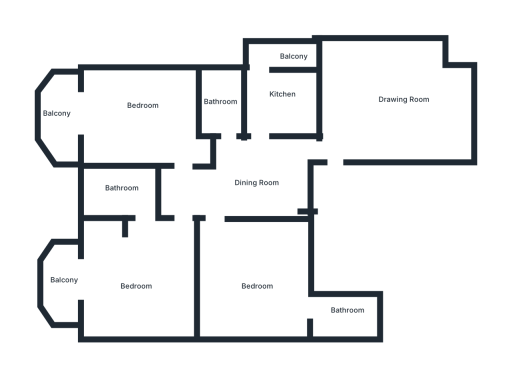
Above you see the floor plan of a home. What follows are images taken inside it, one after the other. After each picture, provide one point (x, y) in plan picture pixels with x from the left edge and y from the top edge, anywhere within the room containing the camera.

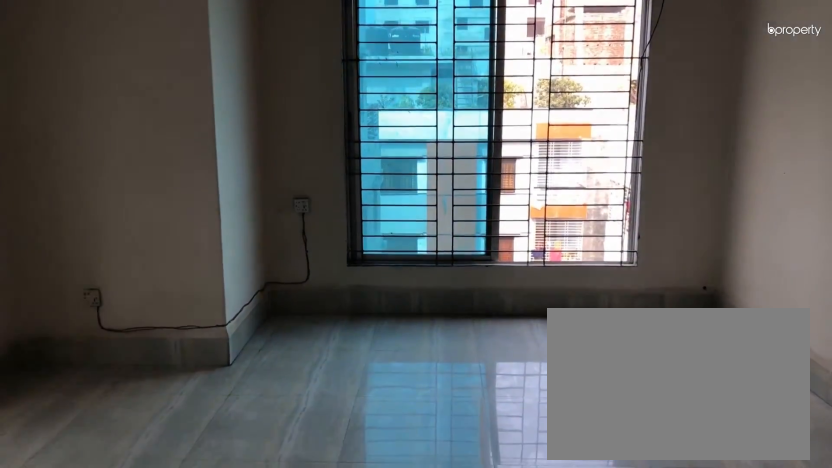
(398, 99)
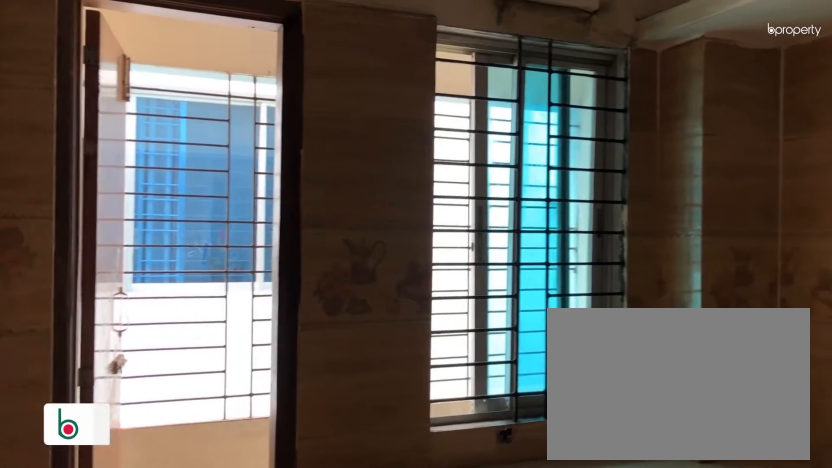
(275, 97)
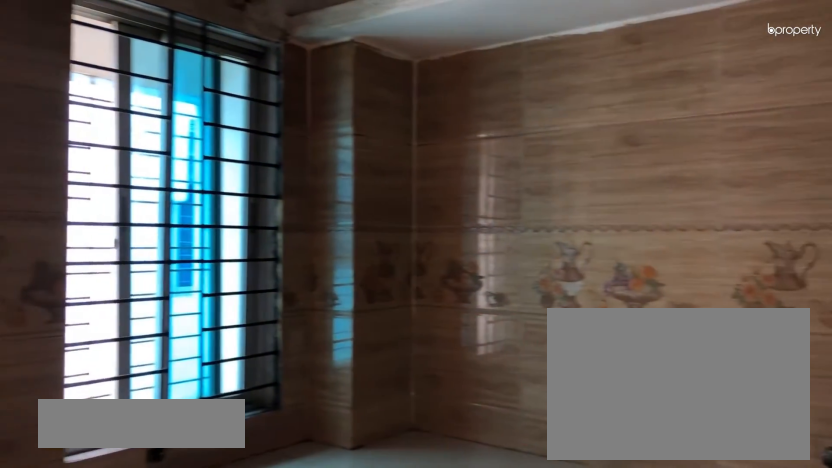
(275, 97)
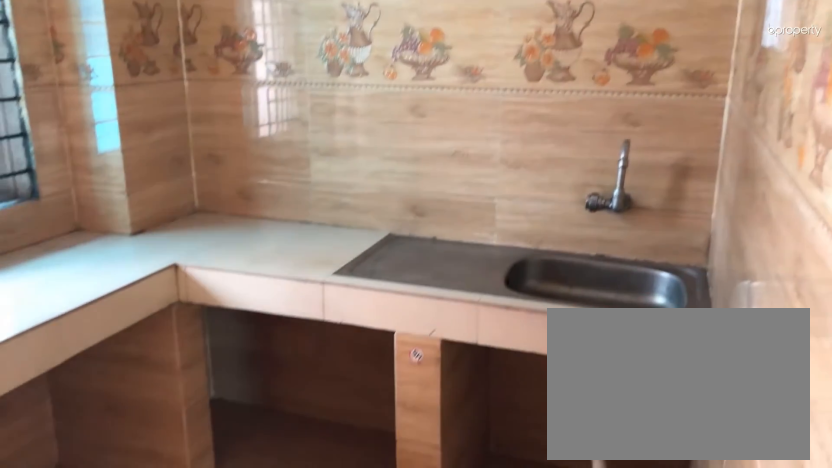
(276, 93)
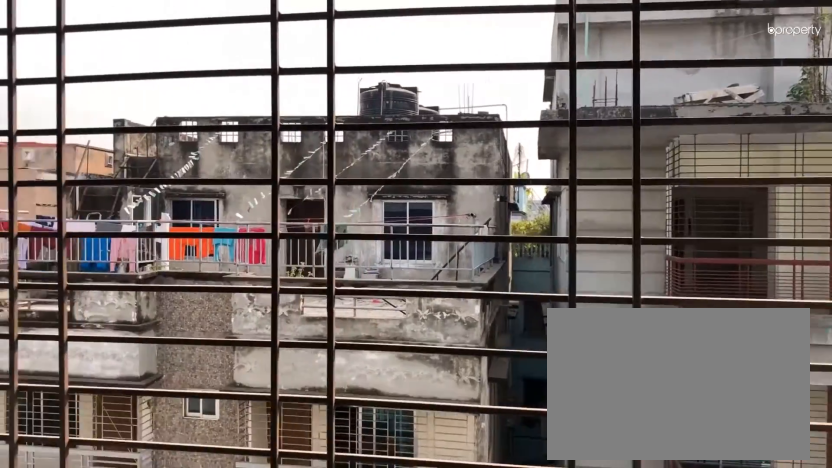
(54, 121)
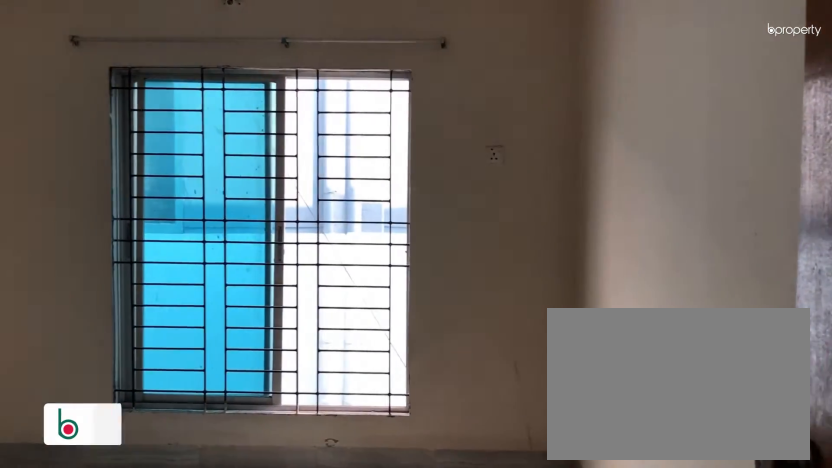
(251, 282)
